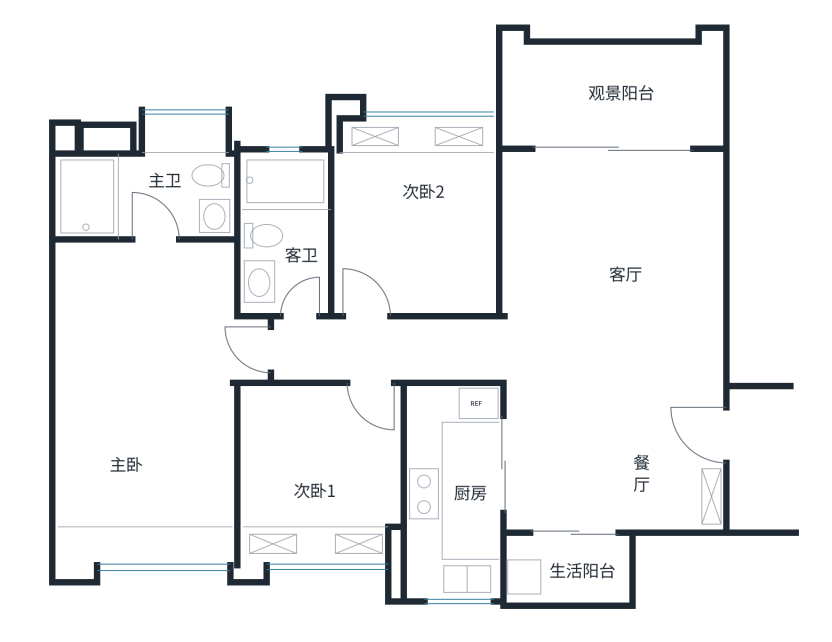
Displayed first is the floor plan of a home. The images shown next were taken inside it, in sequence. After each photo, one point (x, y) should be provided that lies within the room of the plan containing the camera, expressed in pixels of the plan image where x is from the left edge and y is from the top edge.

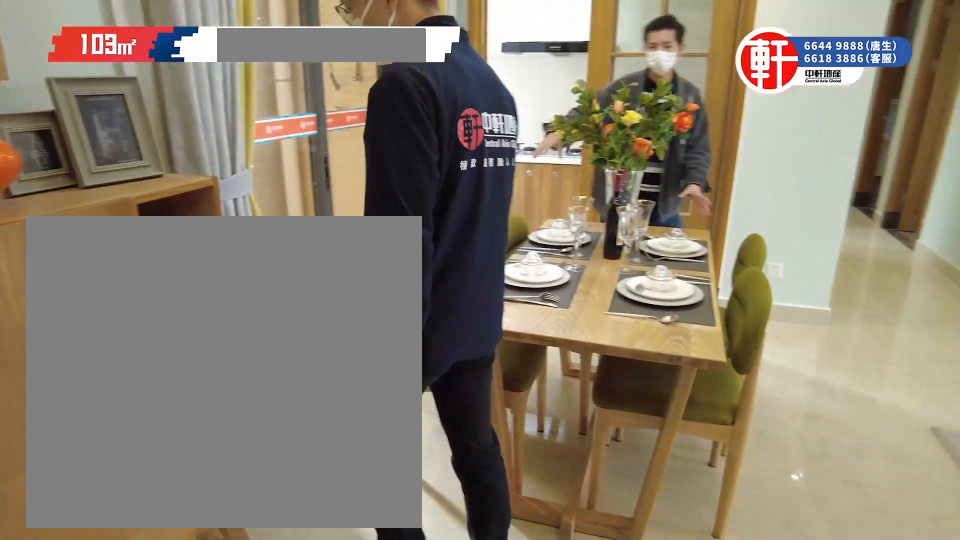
(617, 464)
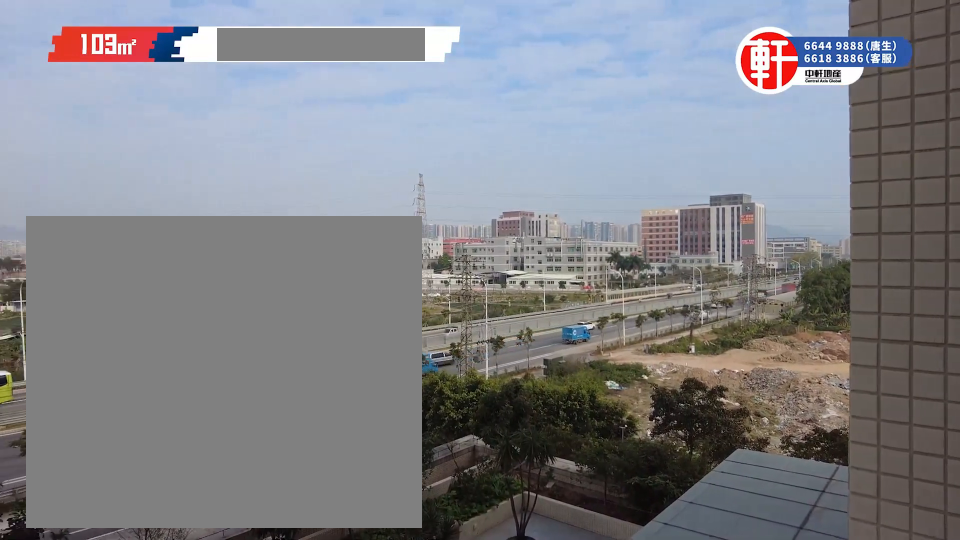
(610, 106)
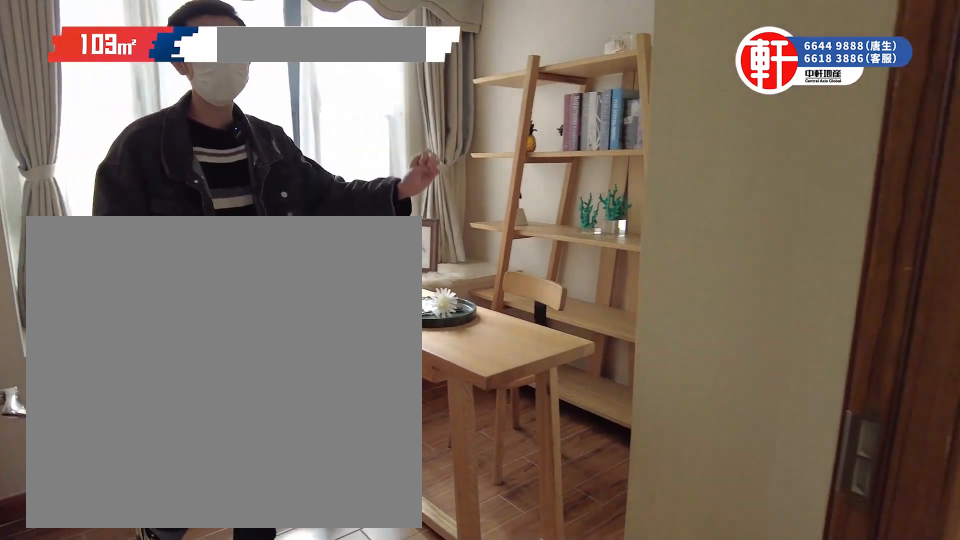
(323, 483)
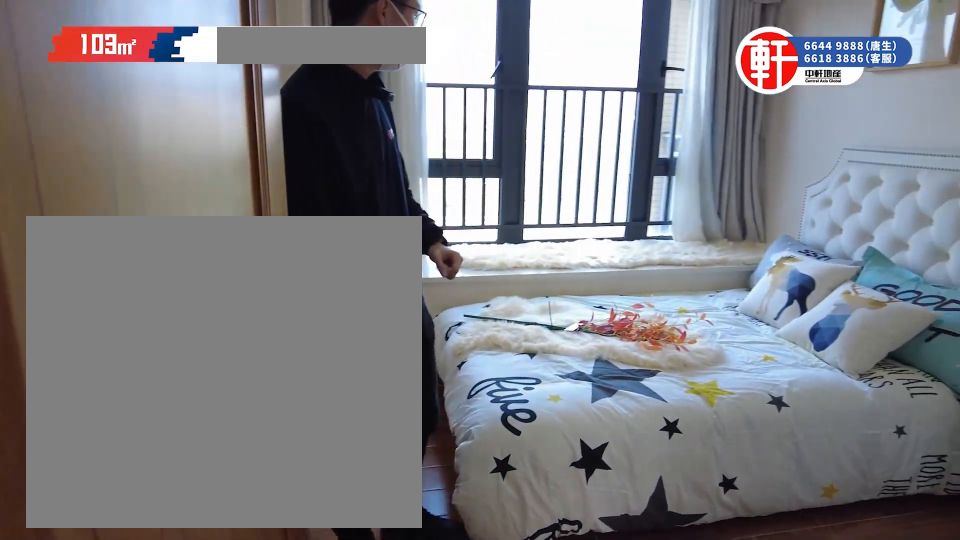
(411, 261)
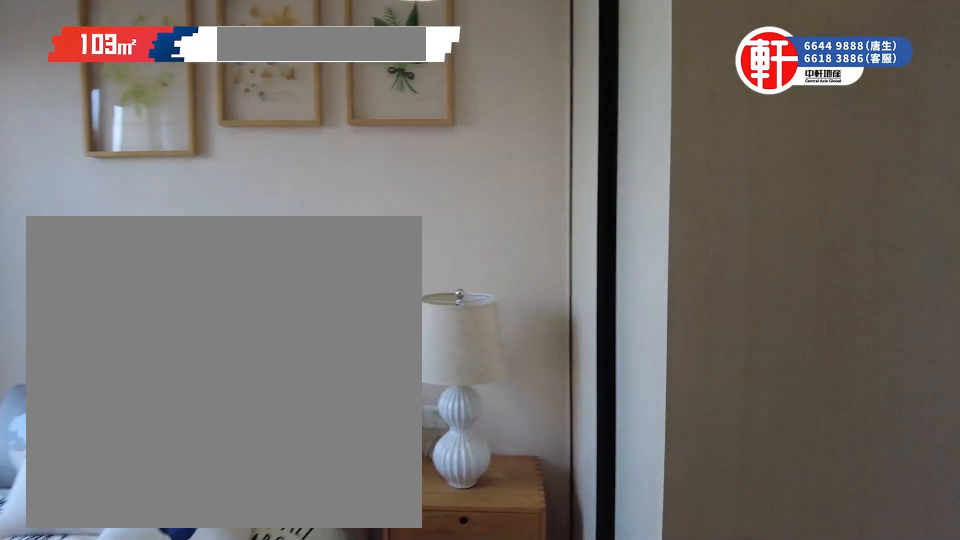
(411, 261)
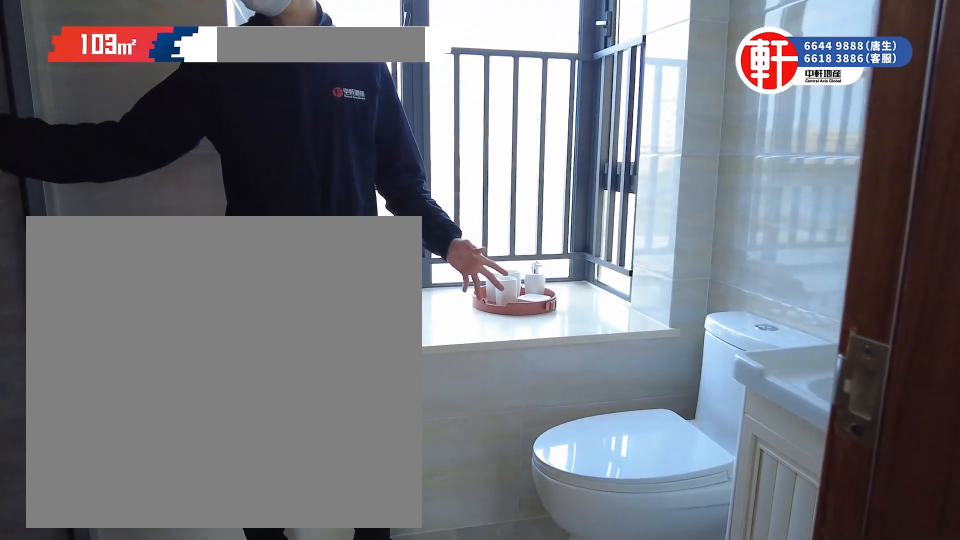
(153, 408)
